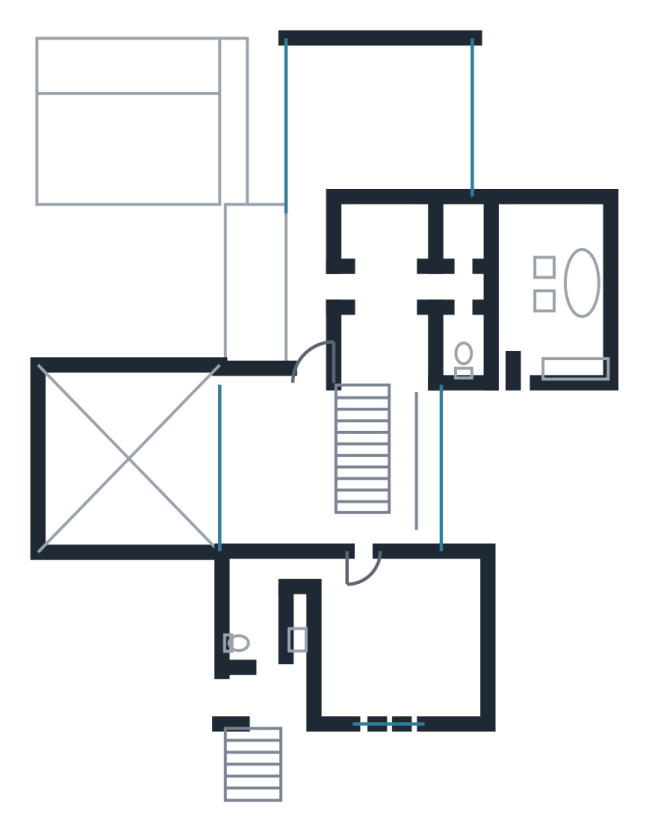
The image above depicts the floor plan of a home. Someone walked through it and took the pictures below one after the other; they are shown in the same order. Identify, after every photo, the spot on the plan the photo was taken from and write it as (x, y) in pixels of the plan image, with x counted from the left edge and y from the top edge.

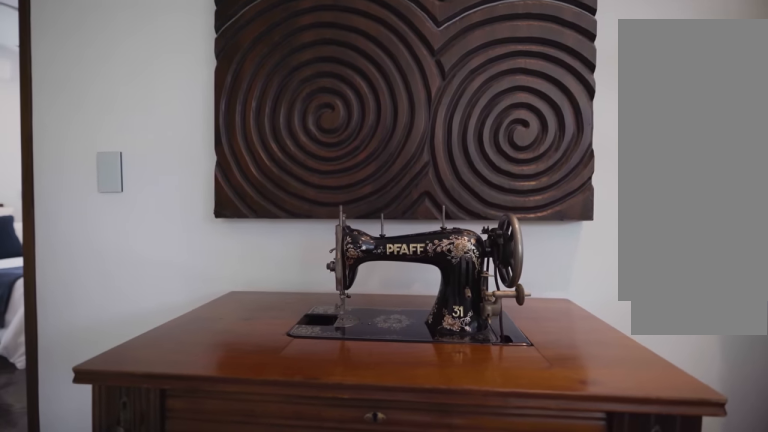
(288, 514)
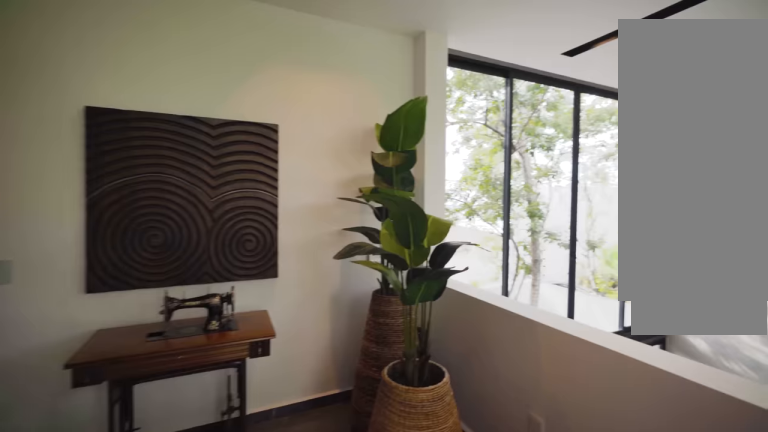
(296, 445)
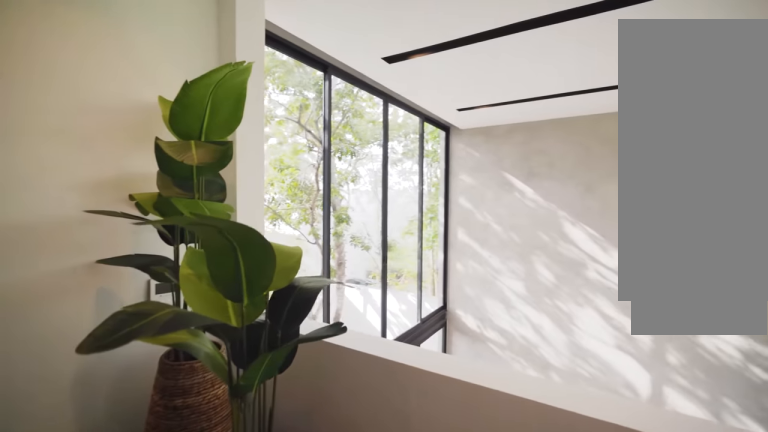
(279, 497)
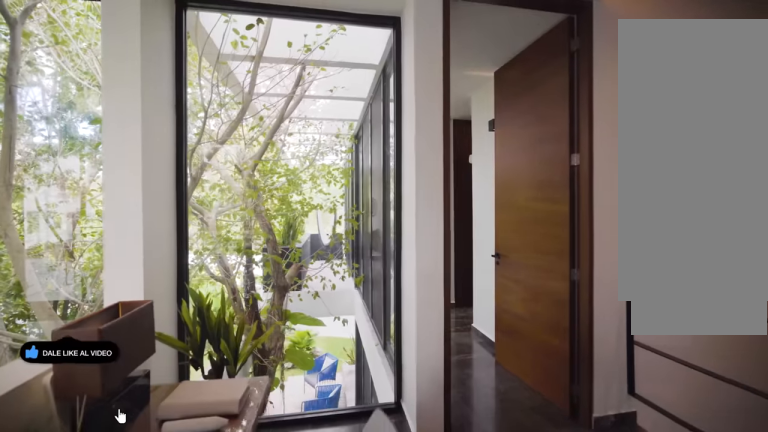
(267, 476)
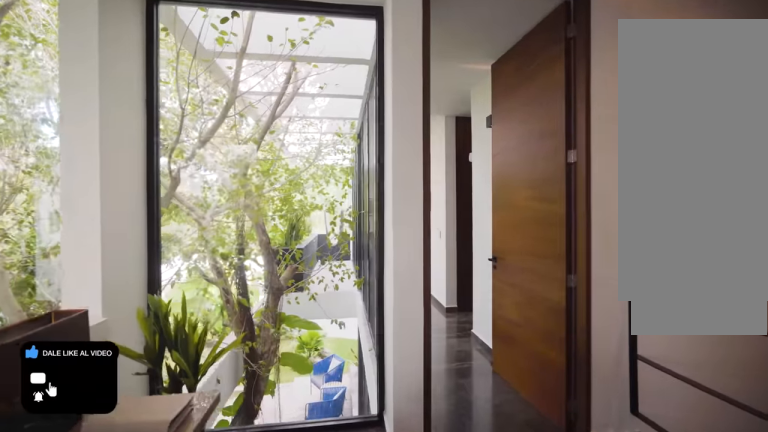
(267, 476)
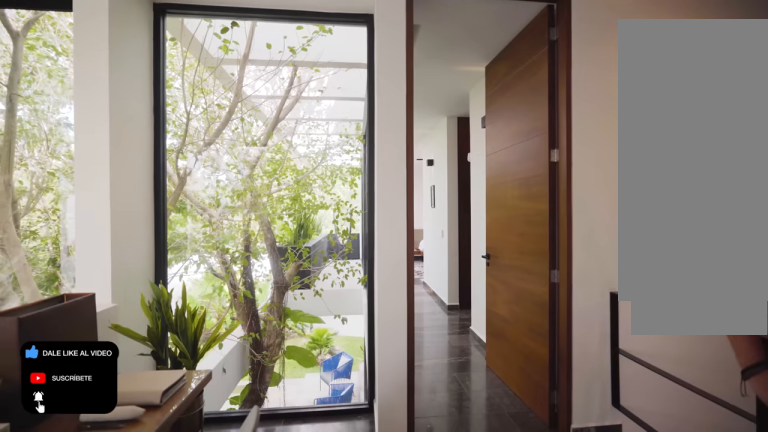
(268, 476)
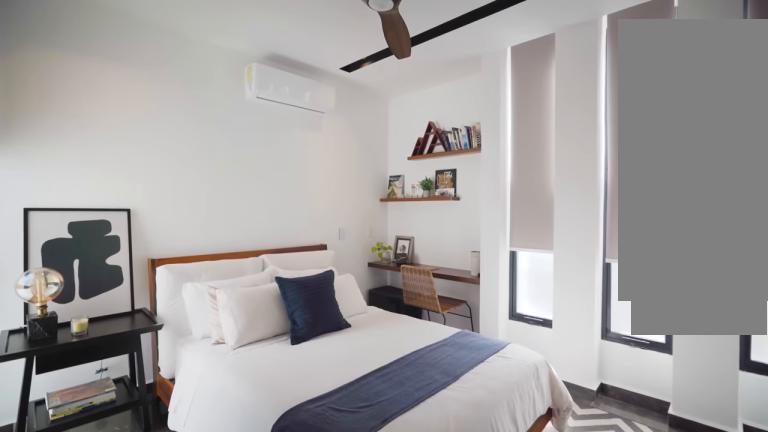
(359, 563)
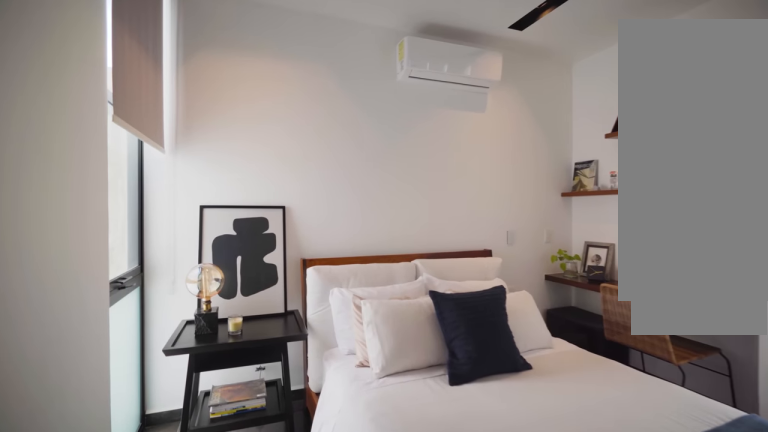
(362, 567)
